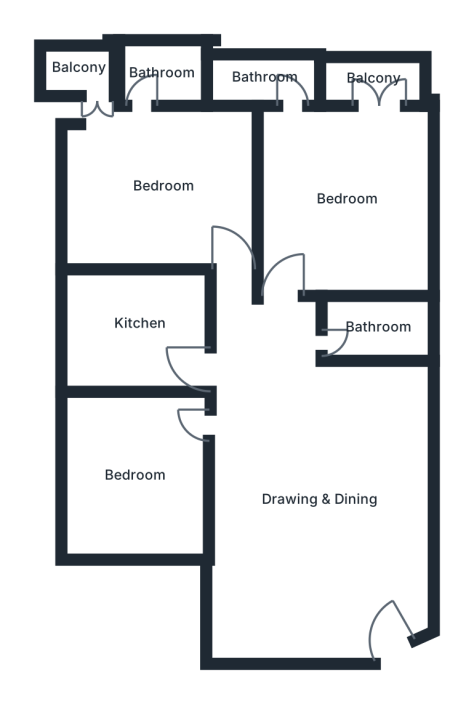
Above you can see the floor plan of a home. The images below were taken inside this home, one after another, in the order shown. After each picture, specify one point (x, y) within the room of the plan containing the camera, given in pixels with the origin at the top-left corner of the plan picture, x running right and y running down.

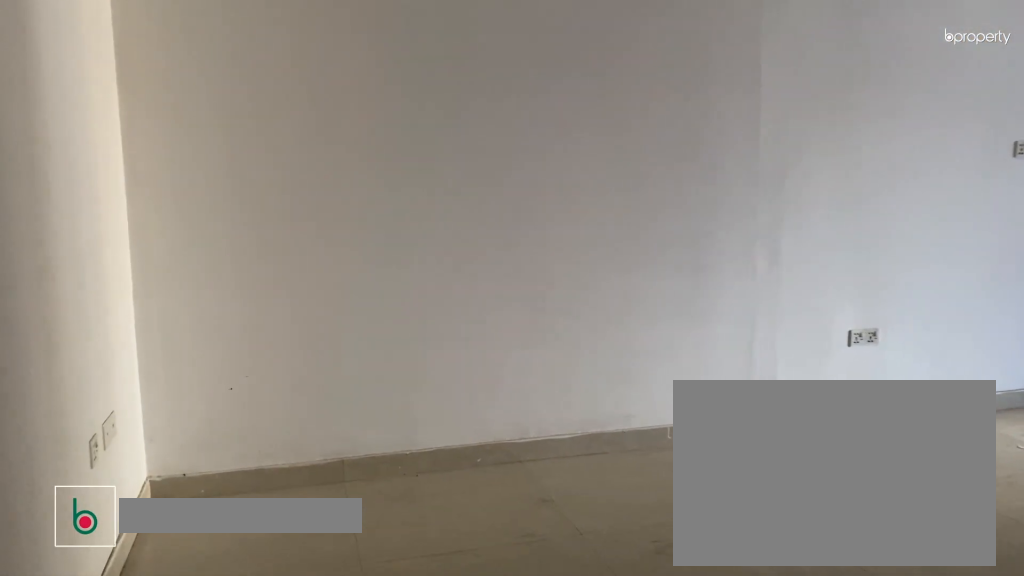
(327, 507)
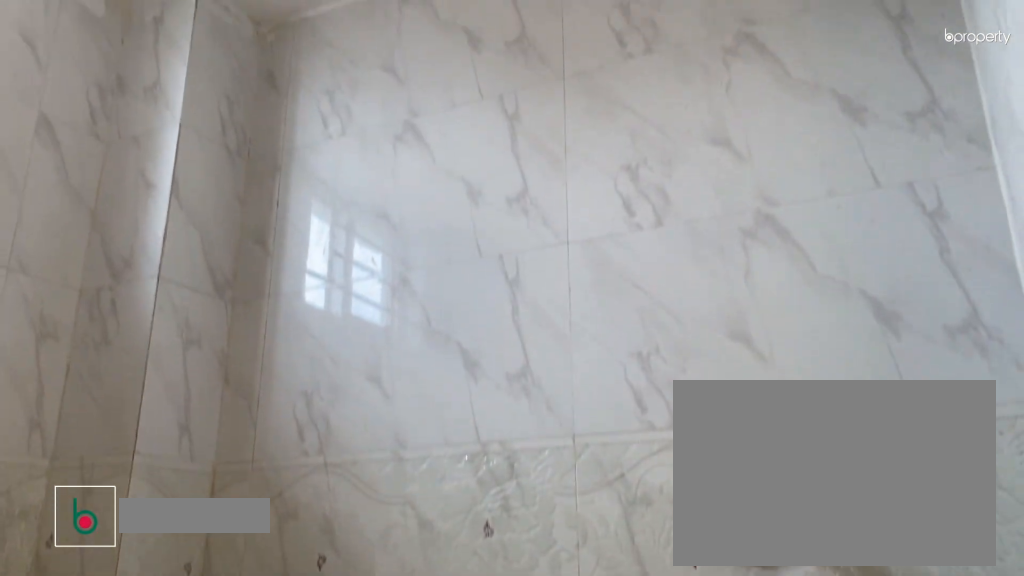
(165, 77)
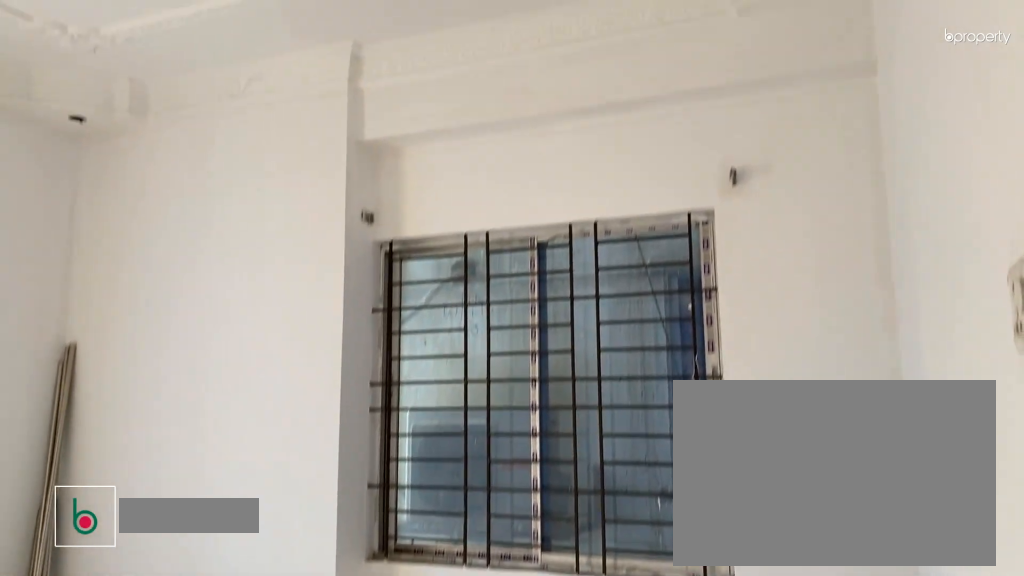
(352, 198)
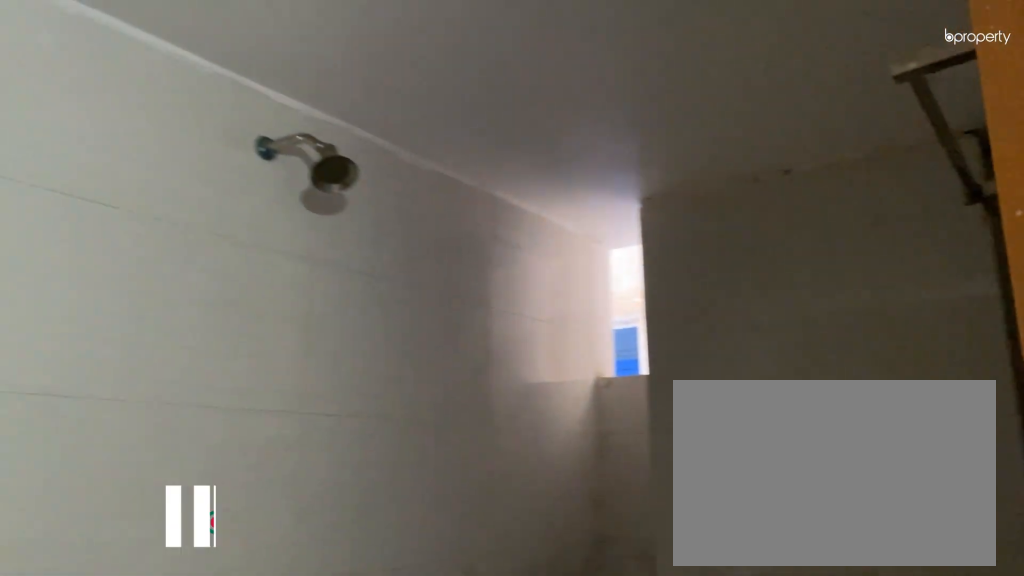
(382, 328)
